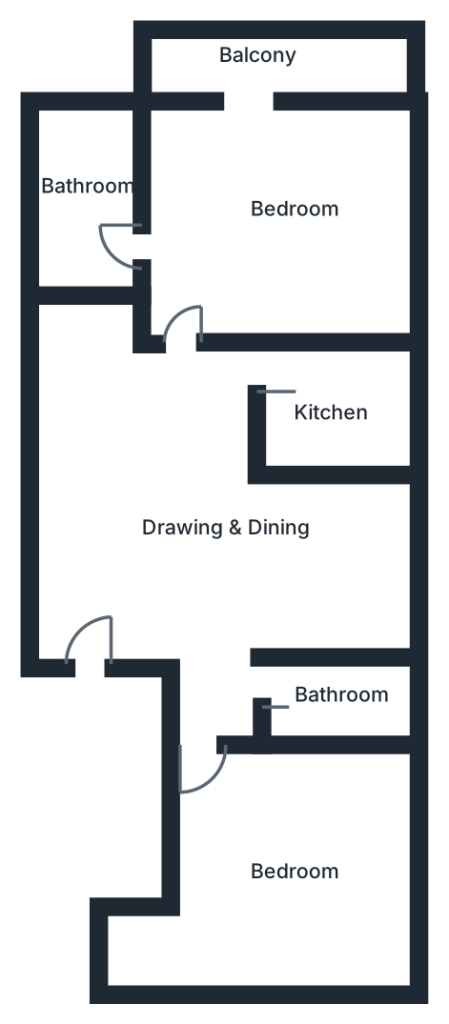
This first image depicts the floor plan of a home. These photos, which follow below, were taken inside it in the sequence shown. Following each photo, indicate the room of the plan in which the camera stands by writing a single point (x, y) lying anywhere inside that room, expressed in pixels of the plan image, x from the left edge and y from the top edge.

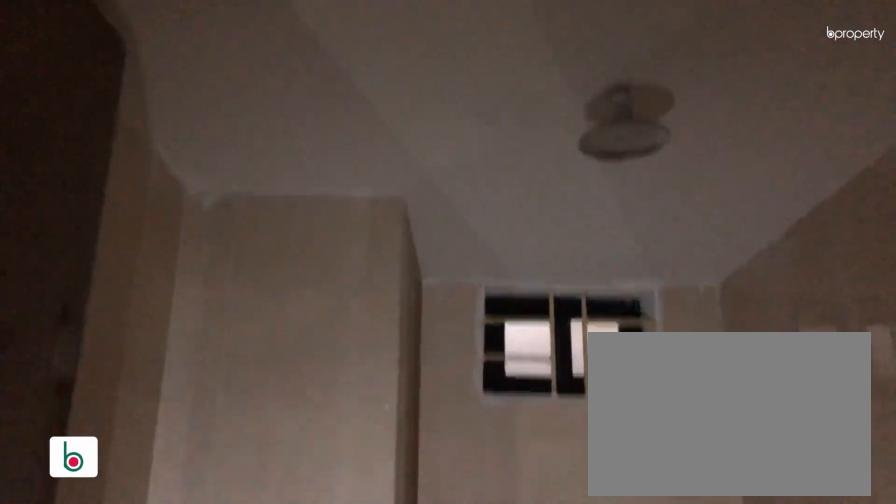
(350, 706)
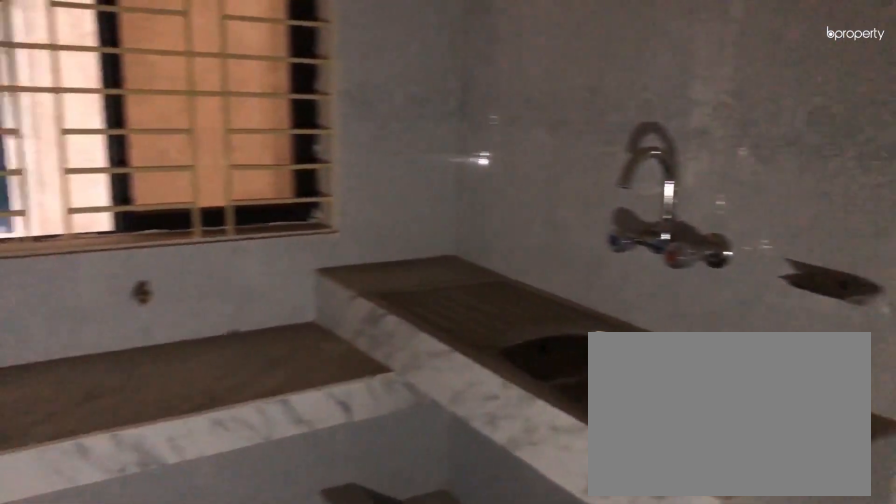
(336, 410)
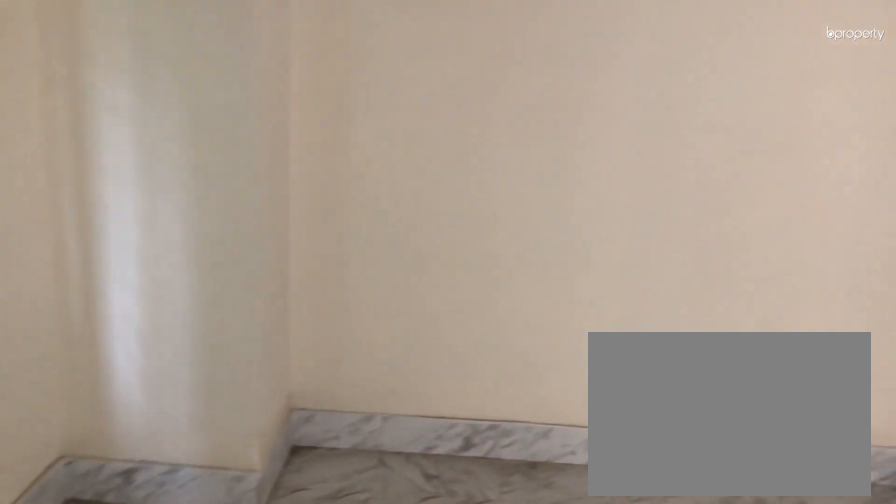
(285, 225)
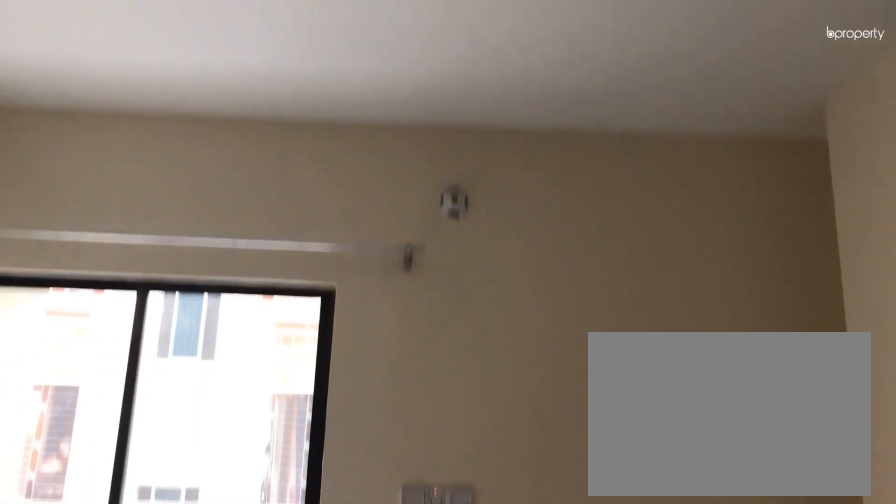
(286, 225)
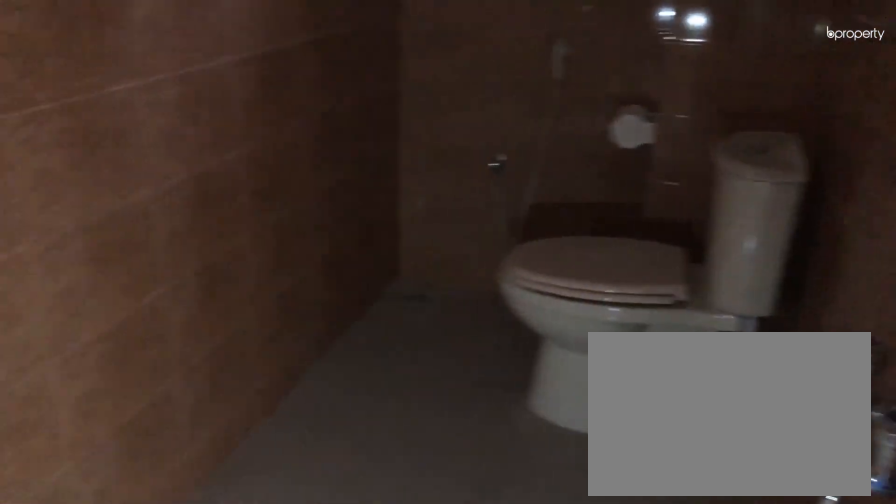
(88, 202)
